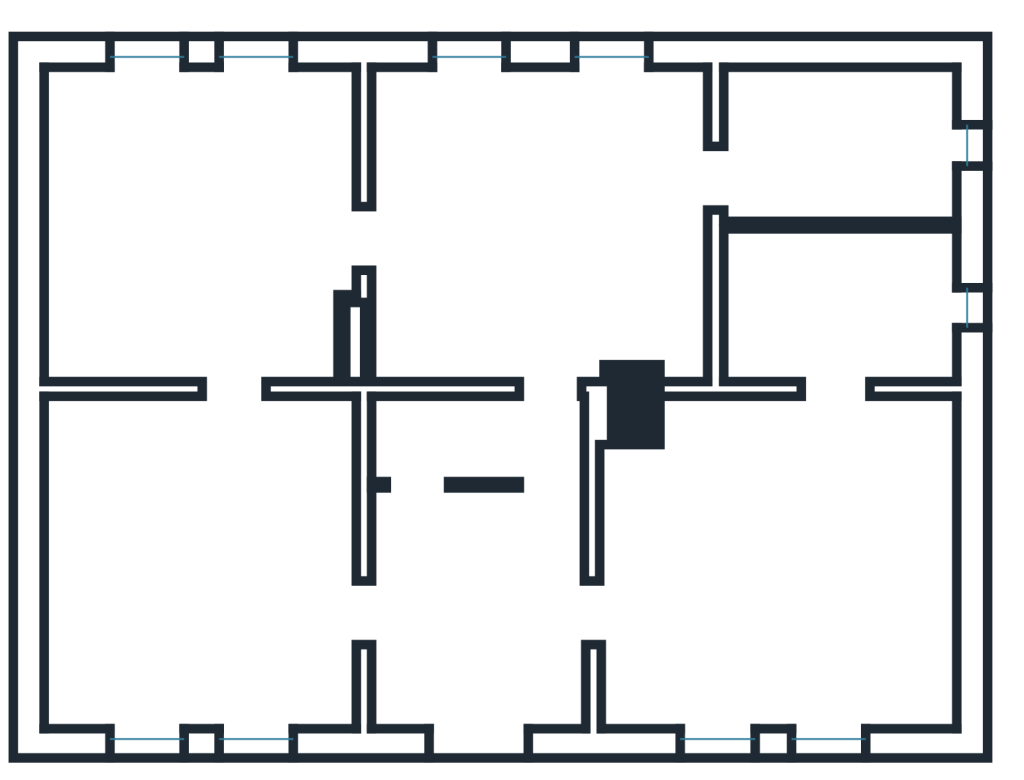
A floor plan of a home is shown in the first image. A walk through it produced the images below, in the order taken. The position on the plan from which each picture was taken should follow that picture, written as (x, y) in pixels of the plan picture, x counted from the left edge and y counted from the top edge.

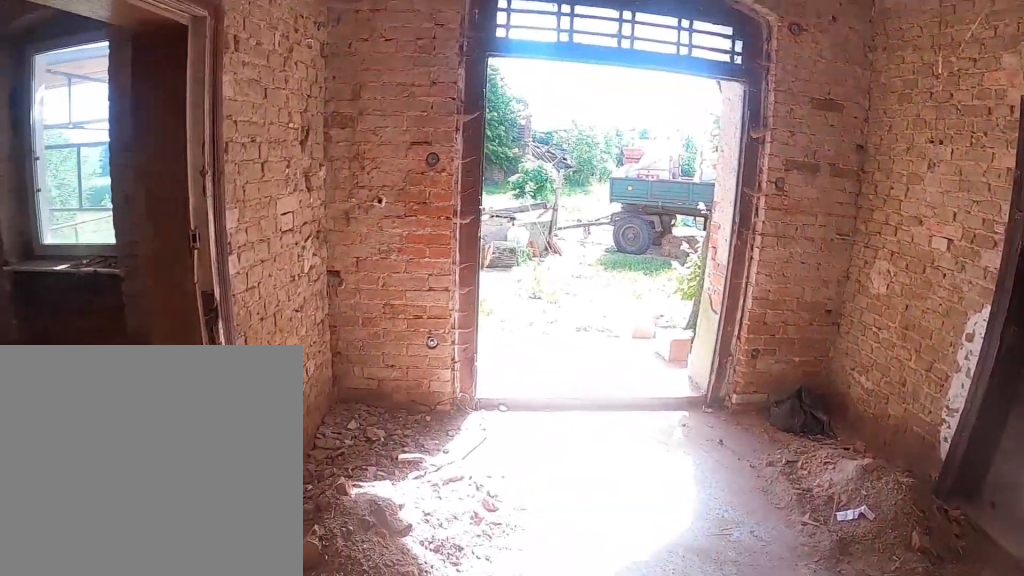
(532, 547)
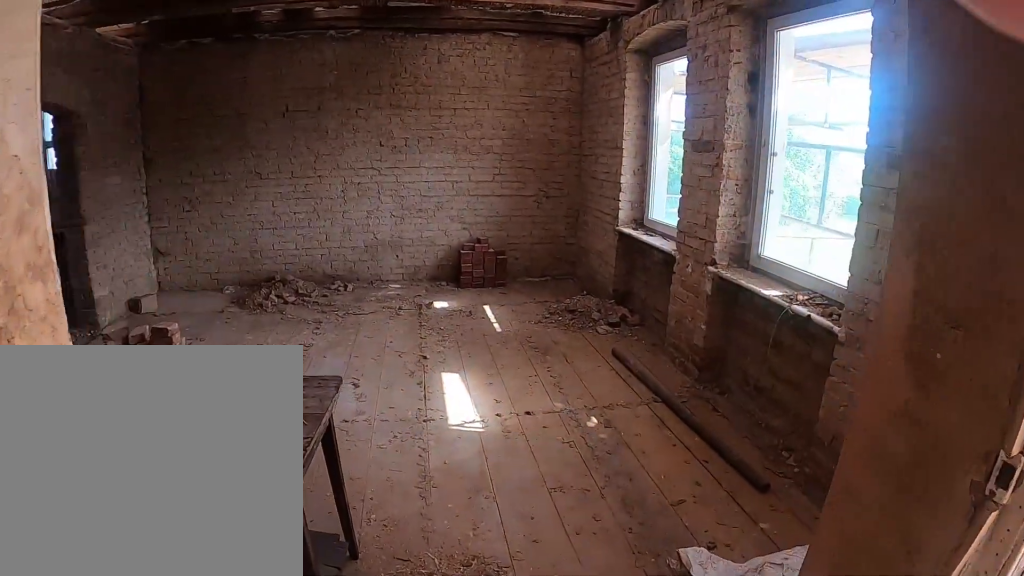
(557, 601)
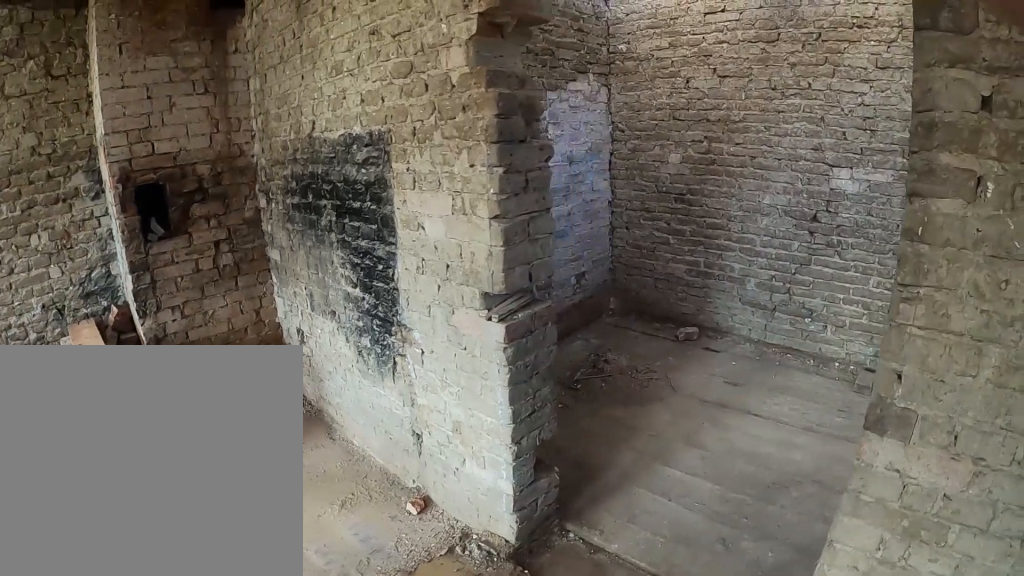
(785, 484)
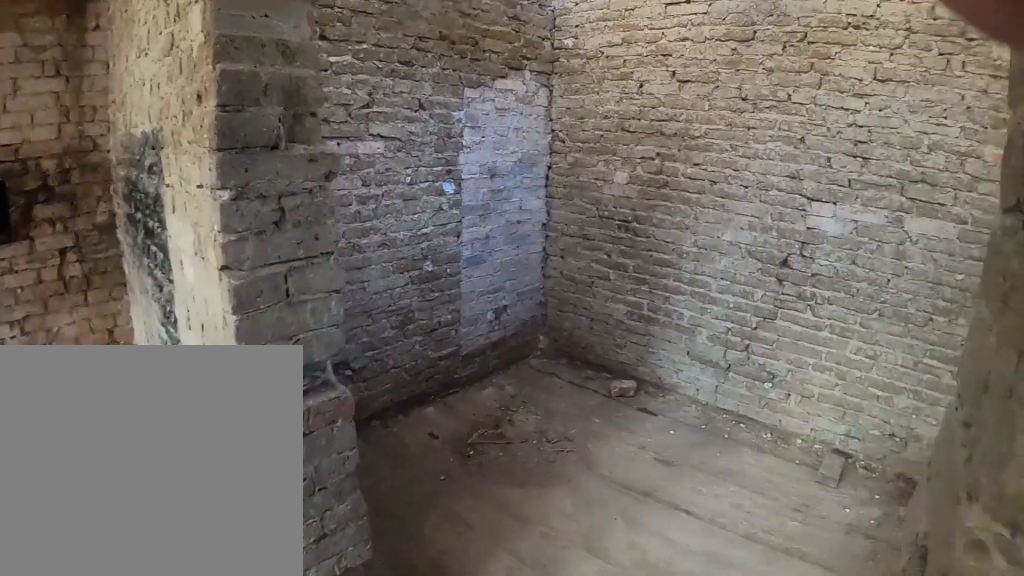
(835, 460)
